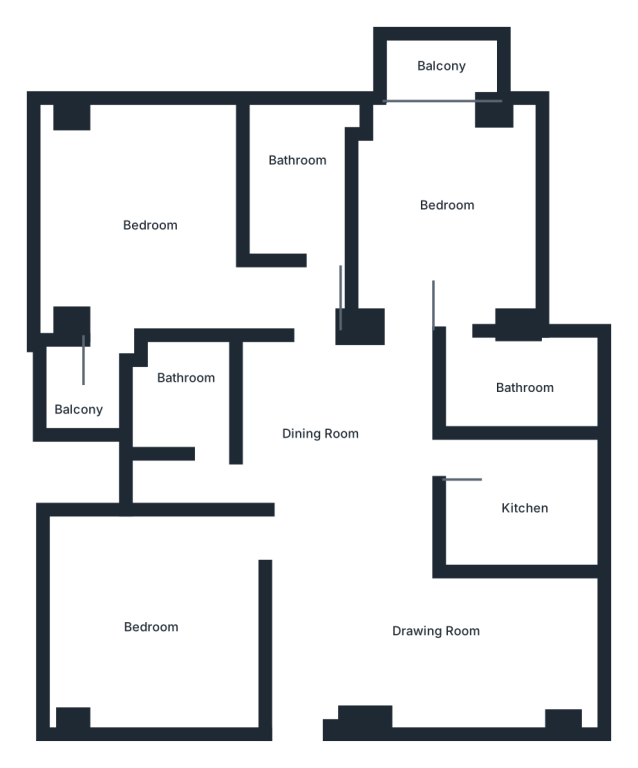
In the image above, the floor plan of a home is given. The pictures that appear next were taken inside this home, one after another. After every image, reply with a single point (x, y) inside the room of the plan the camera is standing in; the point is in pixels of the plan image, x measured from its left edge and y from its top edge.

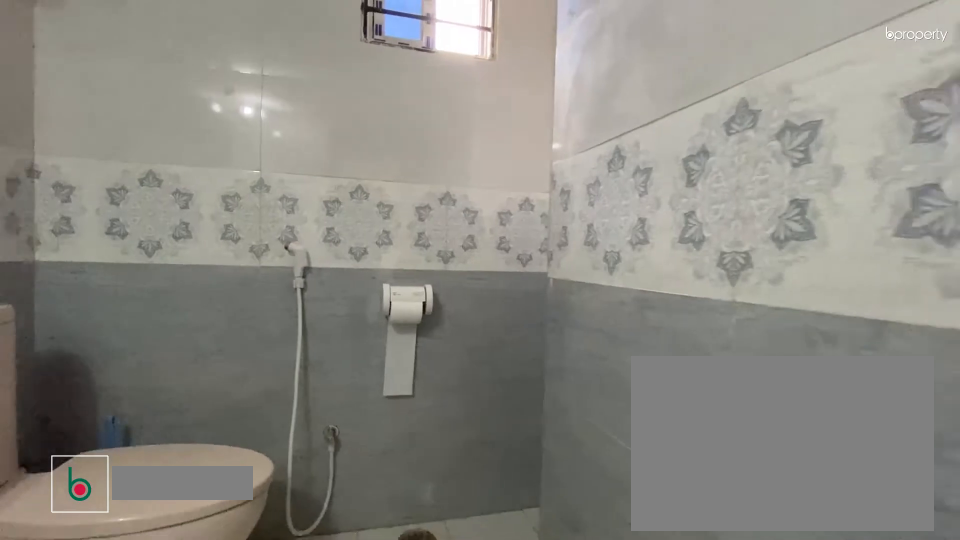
(290, 184)
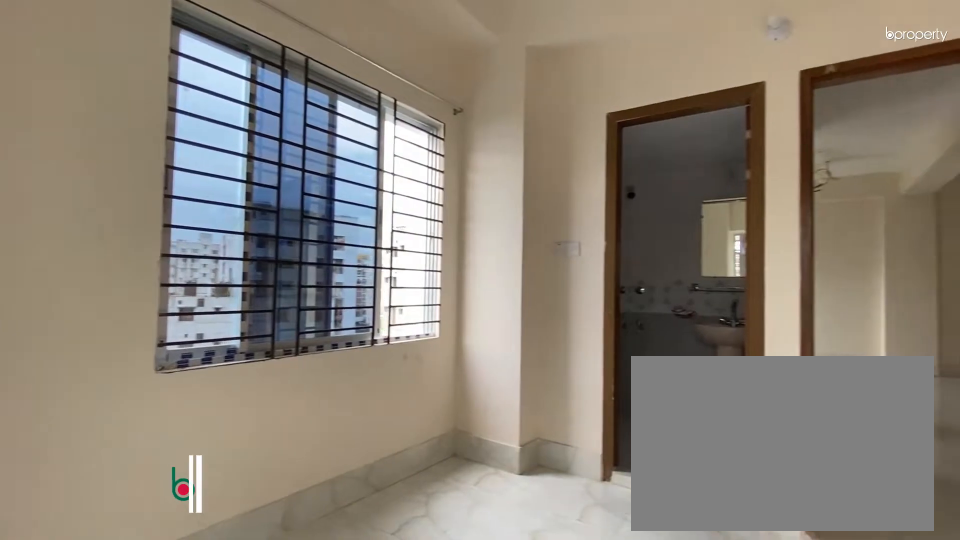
(442, 205)
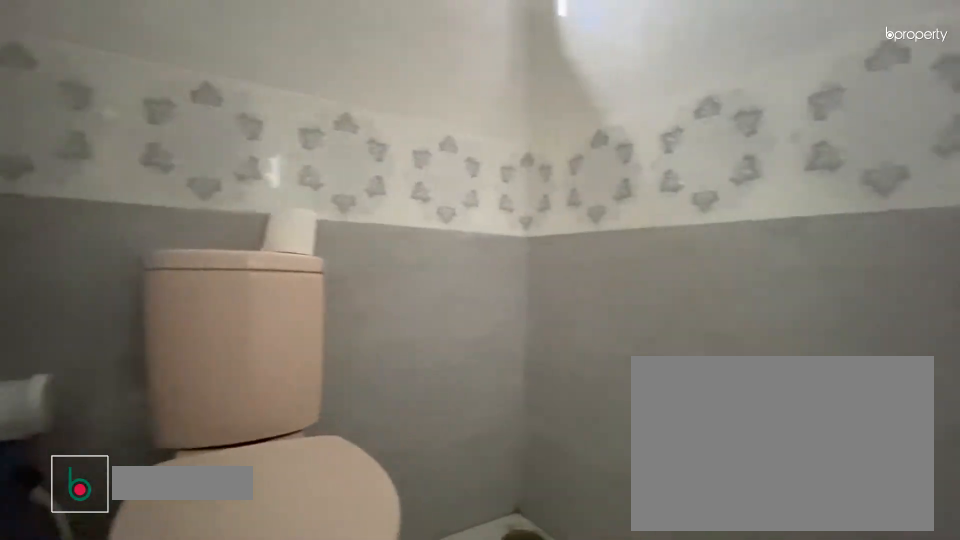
(518, 375)
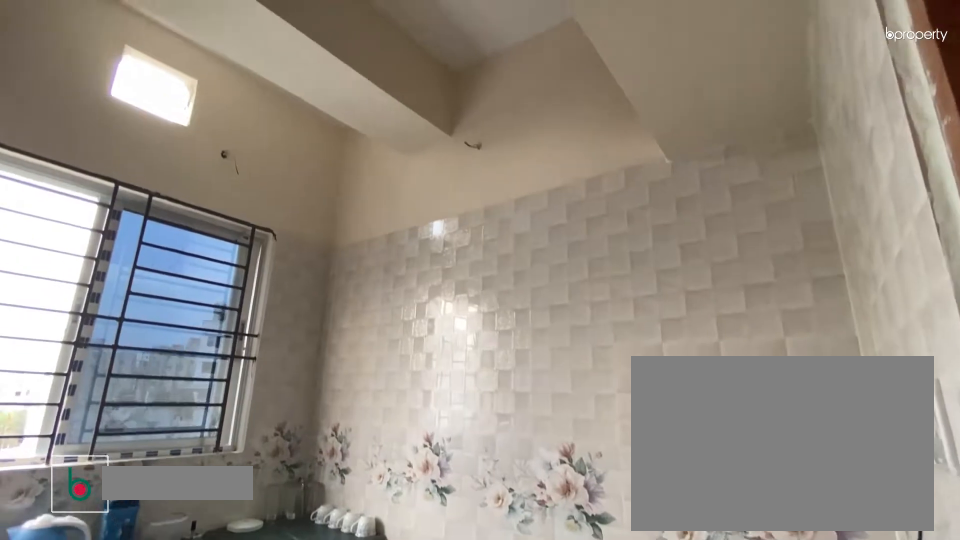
(528, 510)
